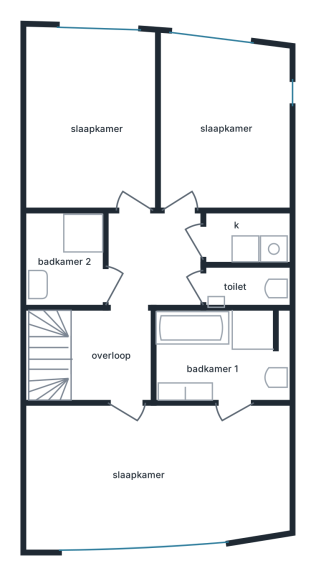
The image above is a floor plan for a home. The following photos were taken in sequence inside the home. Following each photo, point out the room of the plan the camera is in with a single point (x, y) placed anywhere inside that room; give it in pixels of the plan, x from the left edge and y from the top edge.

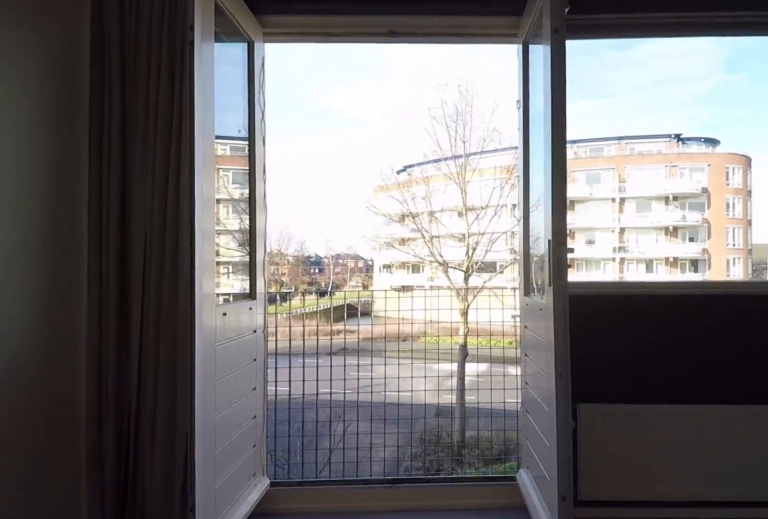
(156, 473)
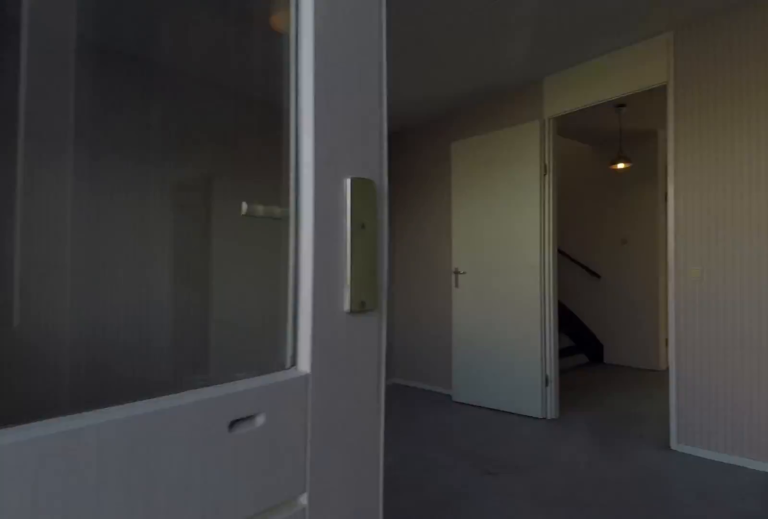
(156, 473)
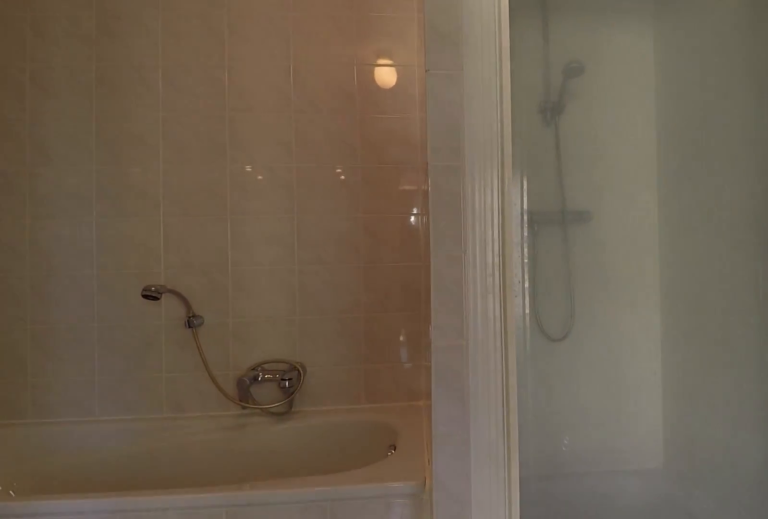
(215, 351)
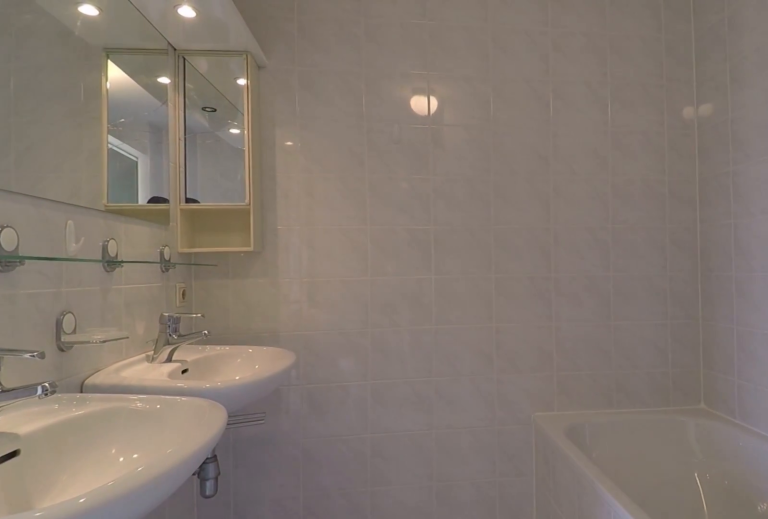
(215, 351)
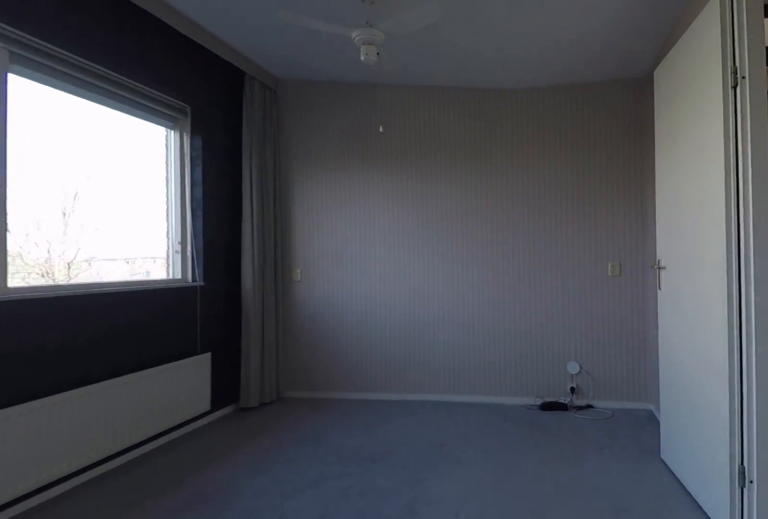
(156, 473)
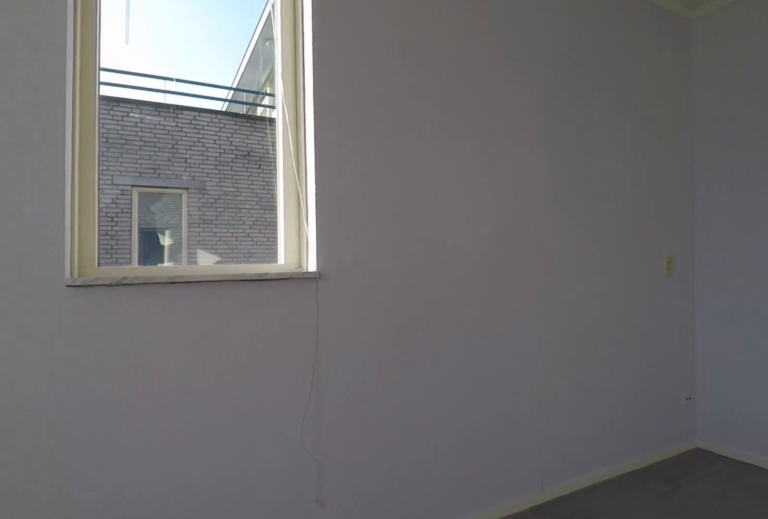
(222, 125)
